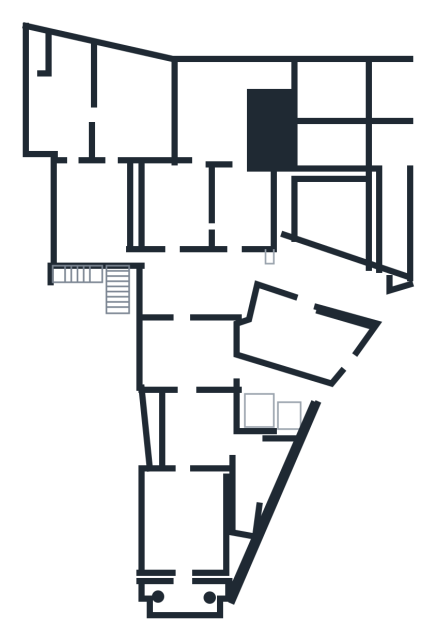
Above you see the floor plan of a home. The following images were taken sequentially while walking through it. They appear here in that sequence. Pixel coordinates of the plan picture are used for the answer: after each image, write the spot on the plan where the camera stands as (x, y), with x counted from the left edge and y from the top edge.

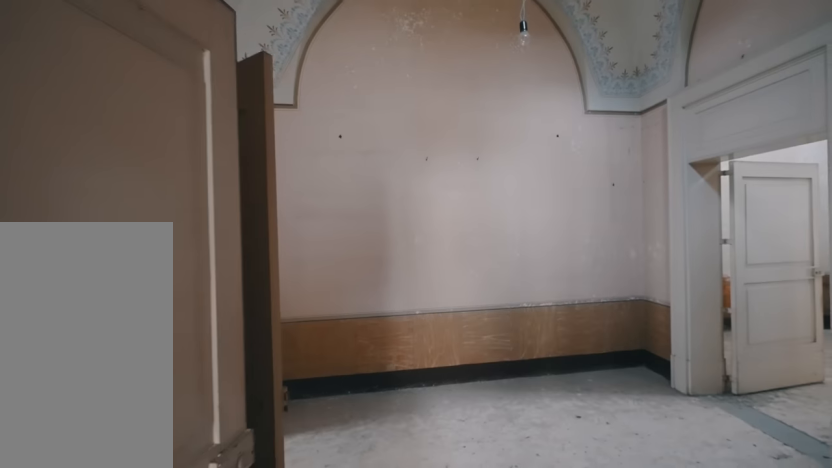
(201, 444)
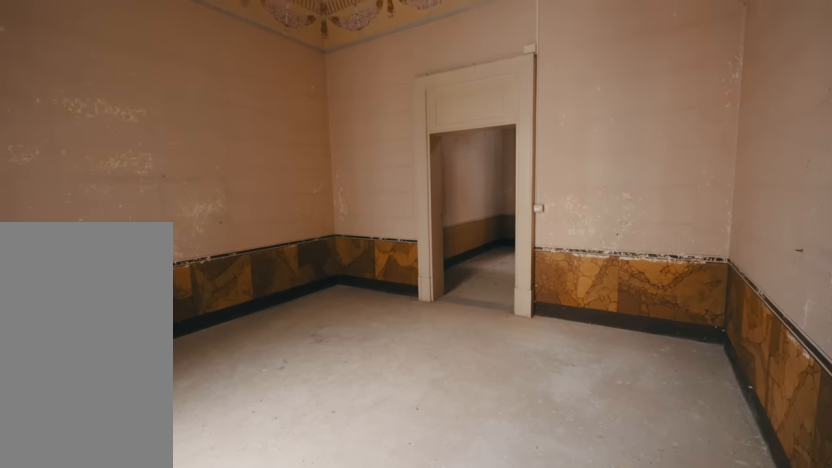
(189, 521)
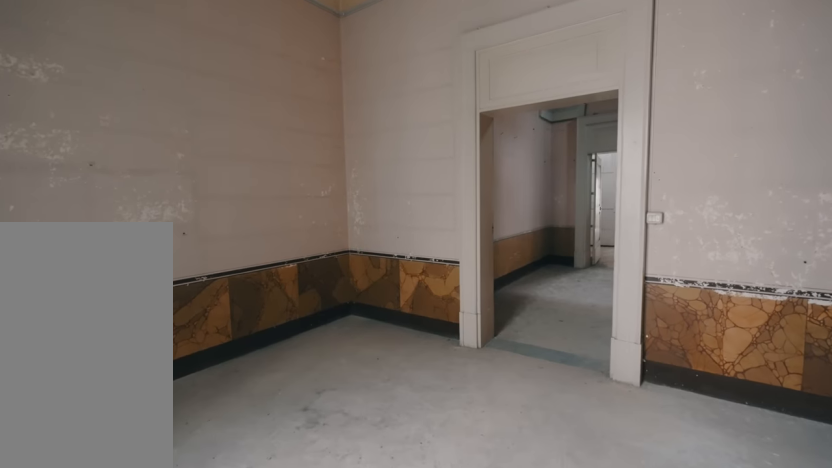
(189, 521)
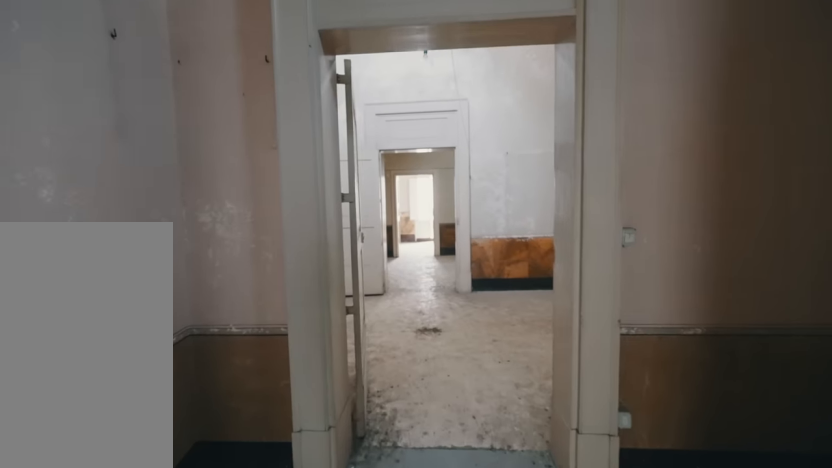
(186, 387)
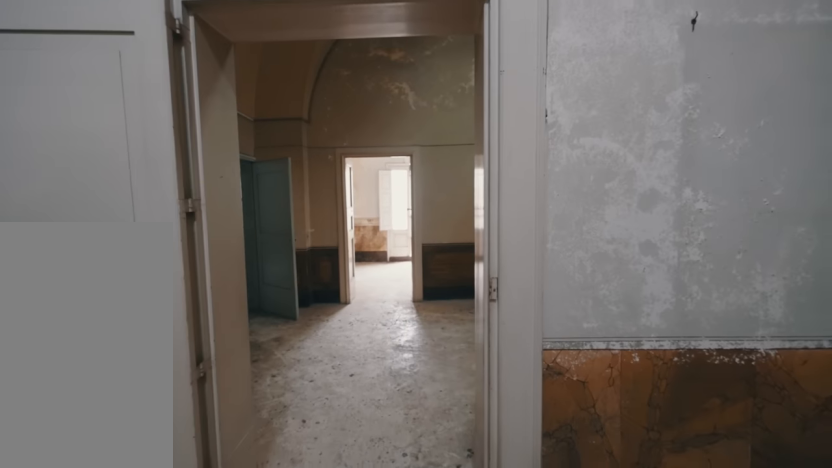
(187, 360)
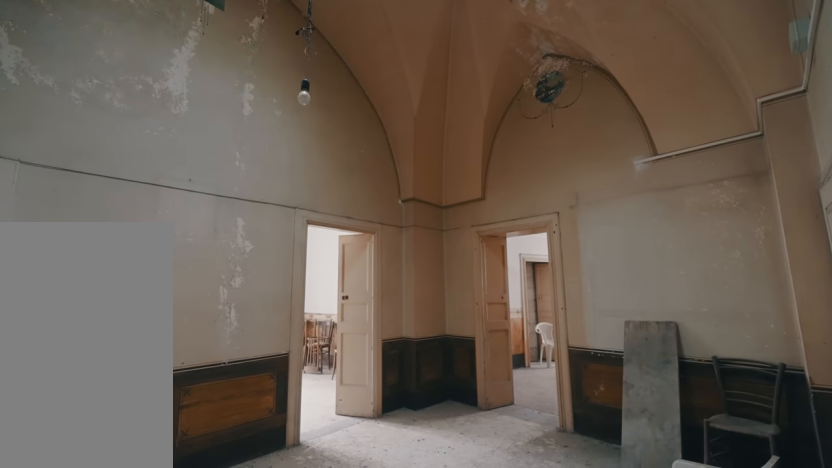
(198, 289)
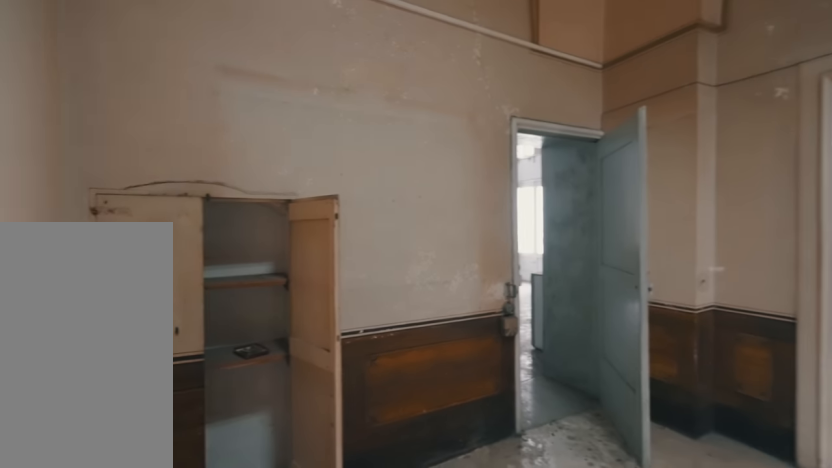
(198, 289)
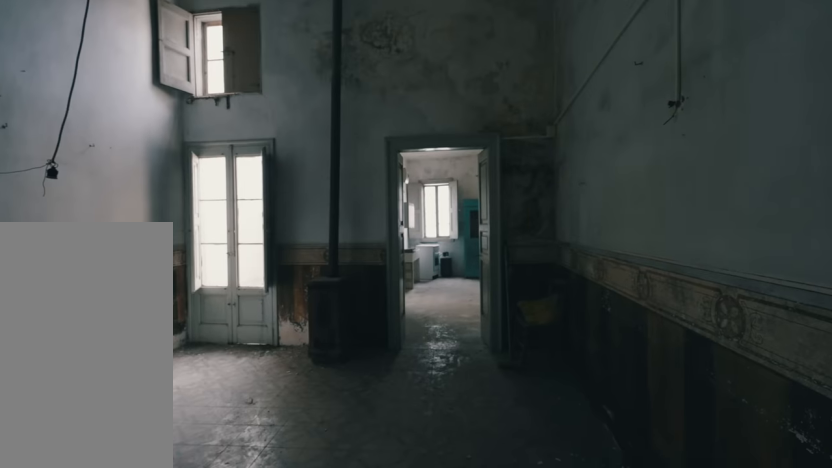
(94, 217)
